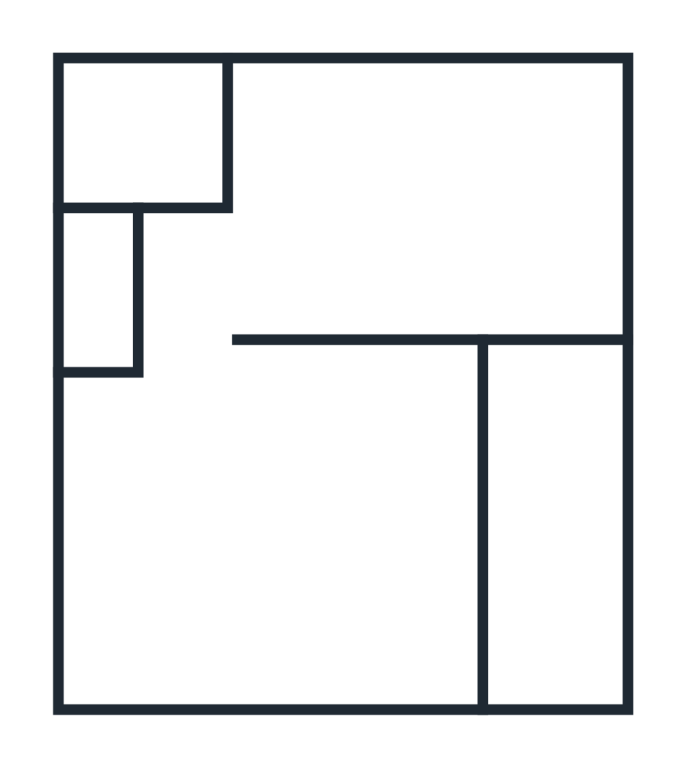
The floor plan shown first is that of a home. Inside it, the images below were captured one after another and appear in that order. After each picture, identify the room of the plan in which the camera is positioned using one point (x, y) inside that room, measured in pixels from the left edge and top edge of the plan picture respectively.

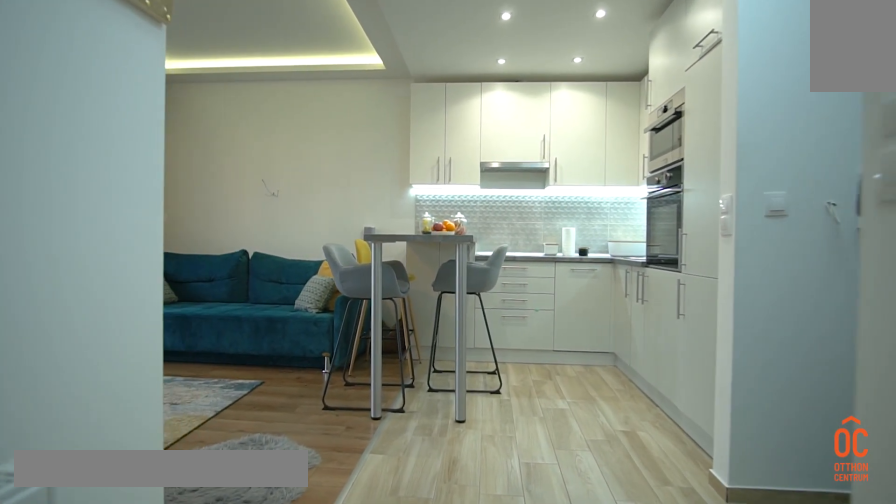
(256, 561)
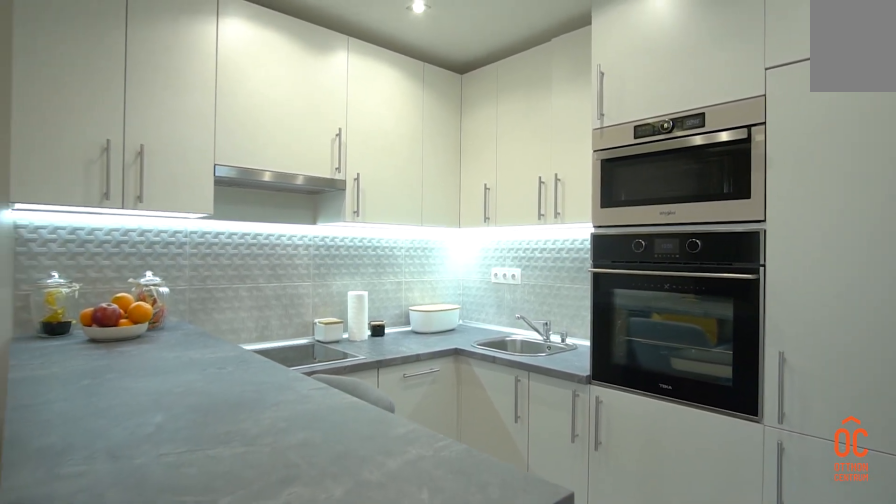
(257, 560)
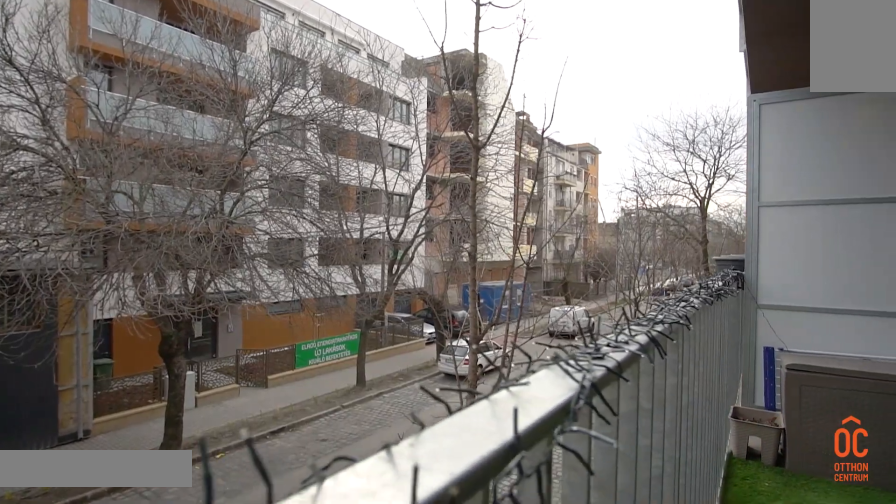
(560, 517)
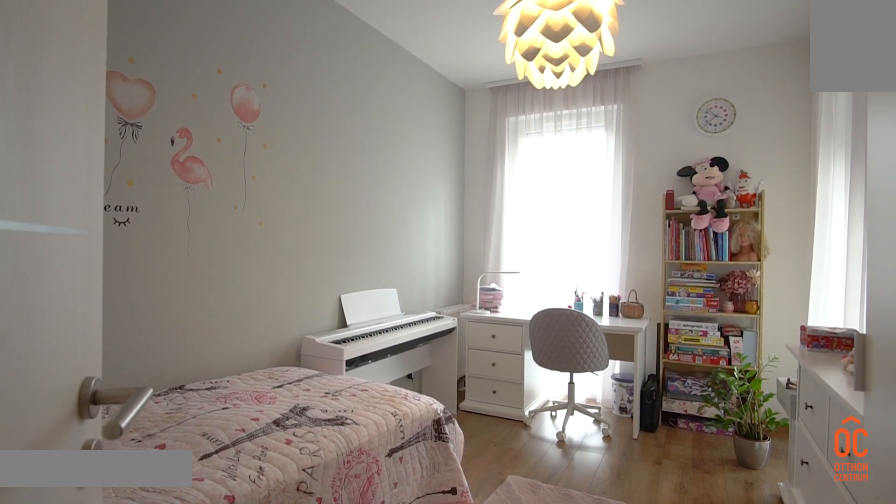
(440, 202)
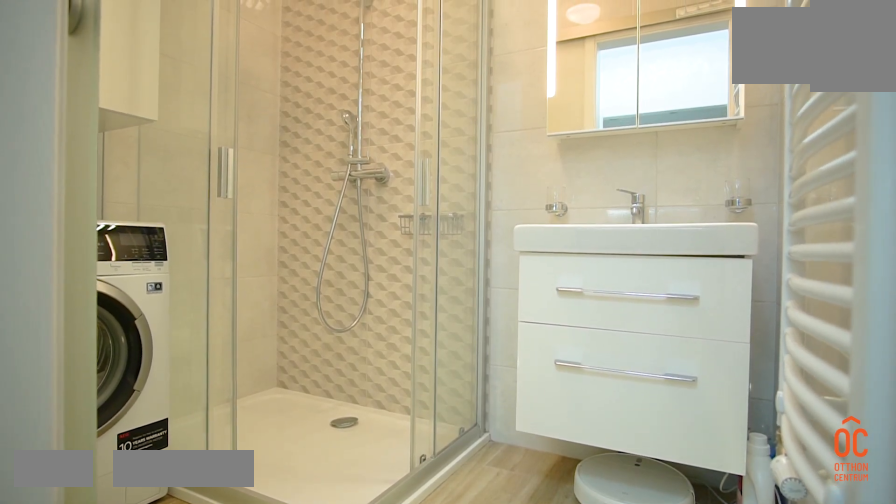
(132, 138)
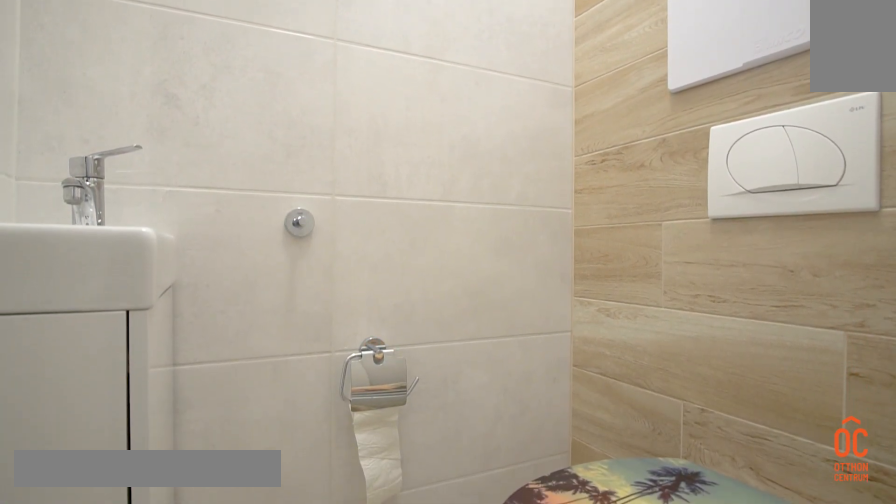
(114, 295)
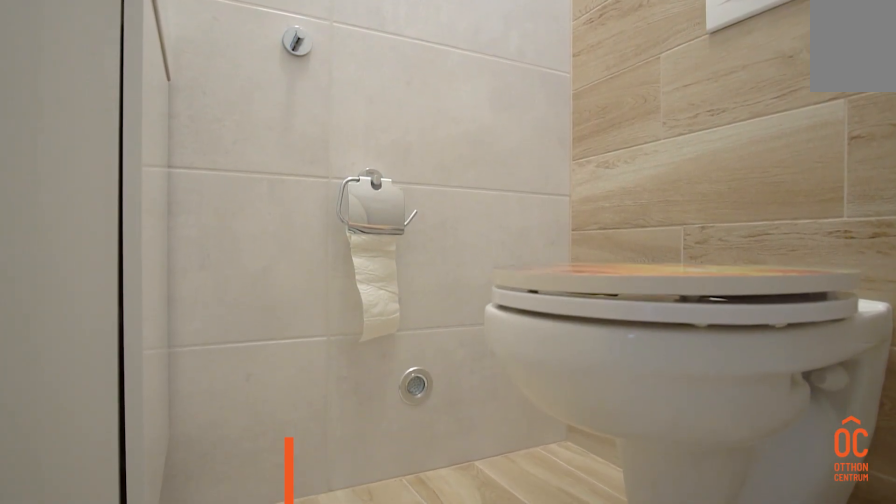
(113, 297)
